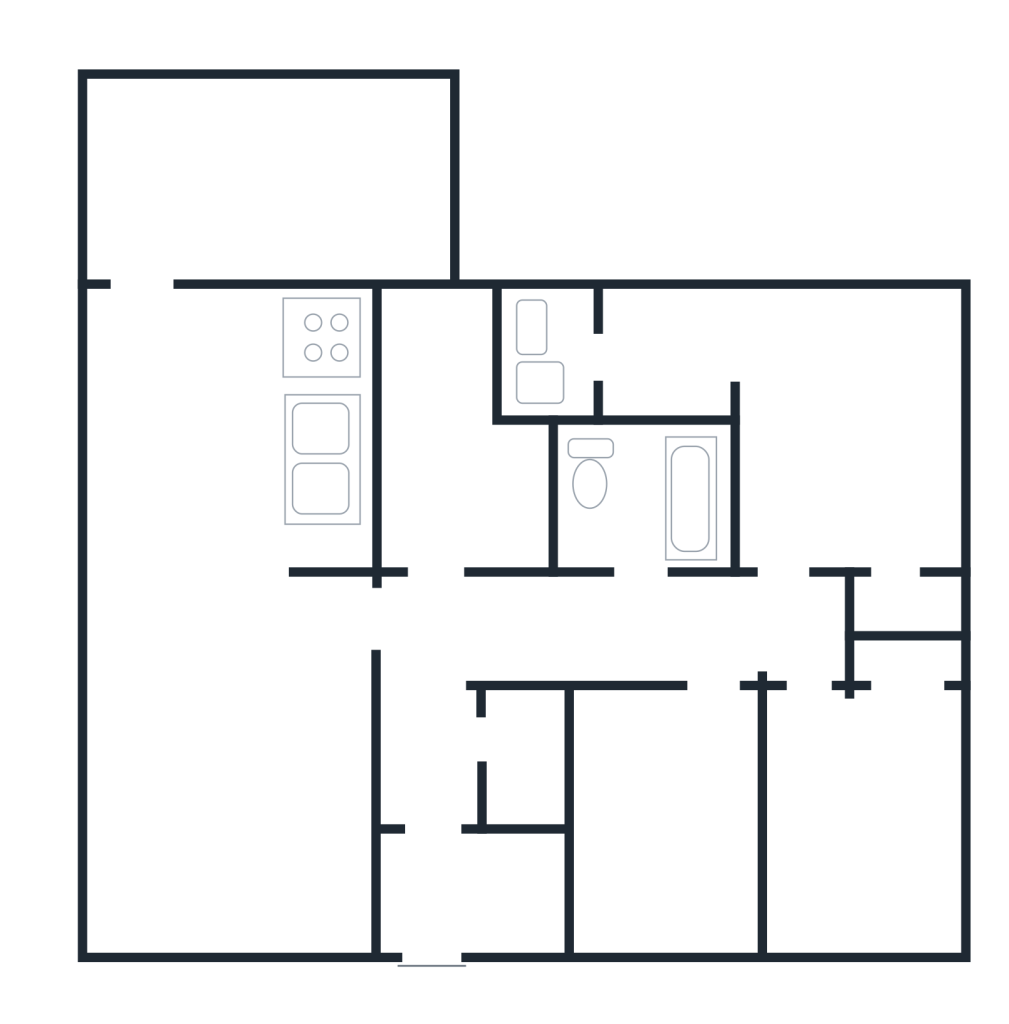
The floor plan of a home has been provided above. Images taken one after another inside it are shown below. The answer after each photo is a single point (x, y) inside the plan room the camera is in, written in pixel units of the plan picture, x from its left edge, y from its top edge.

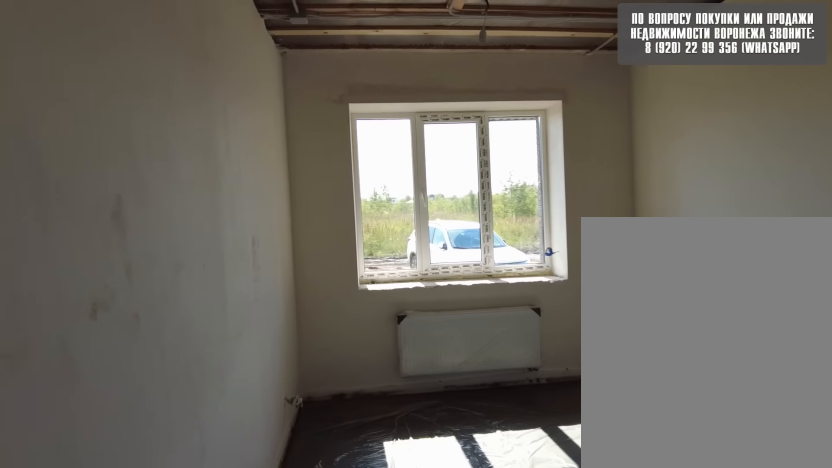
(702, 777)
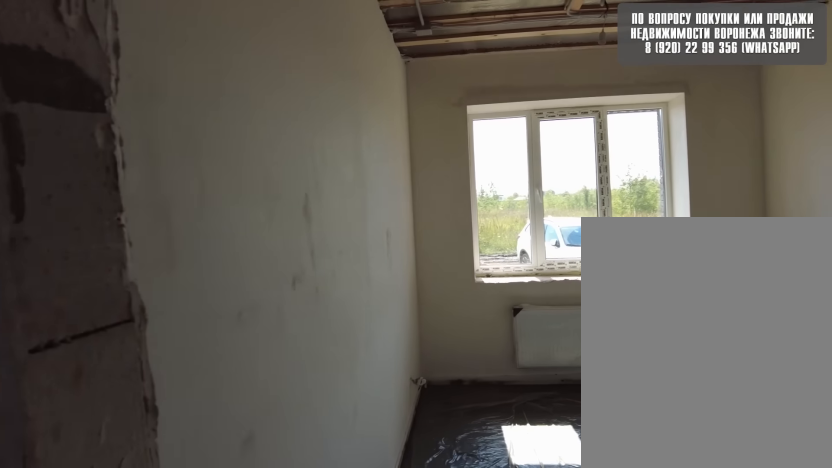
(705, 749)
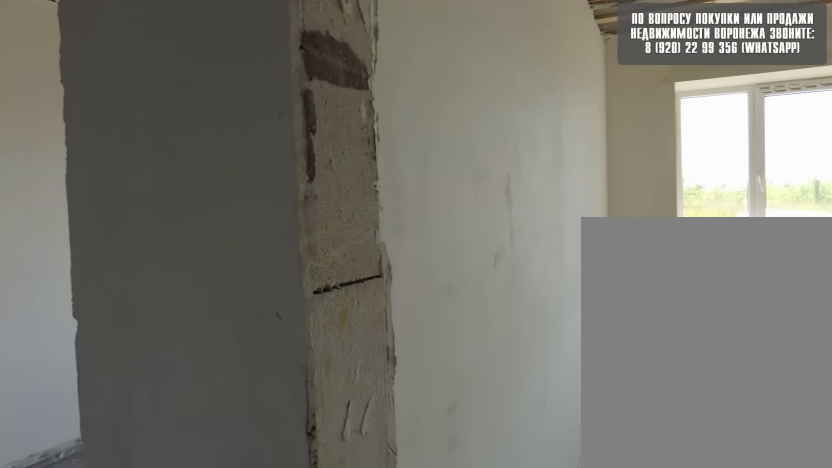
(719, 681)
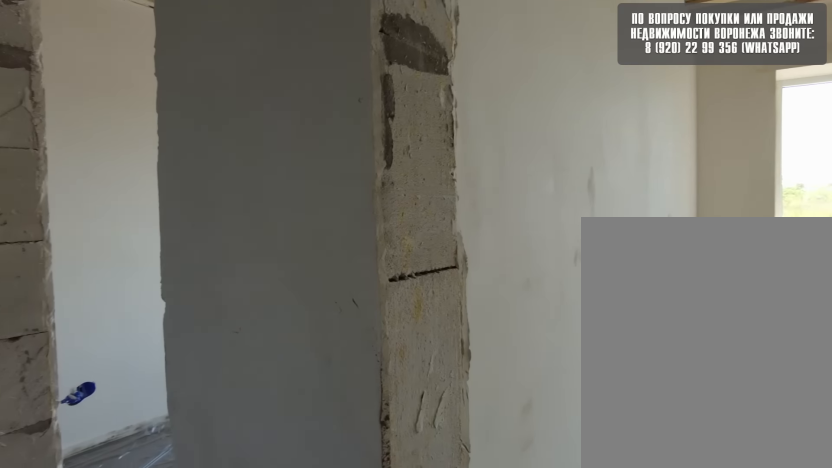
(730, 664)
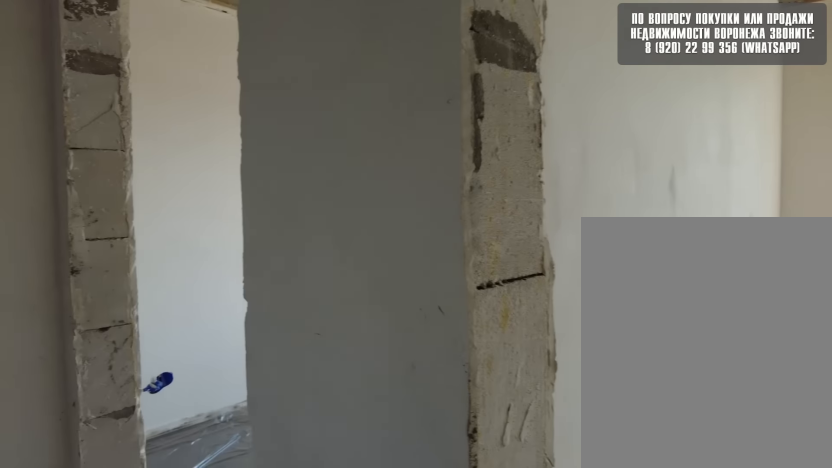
(741, 657)
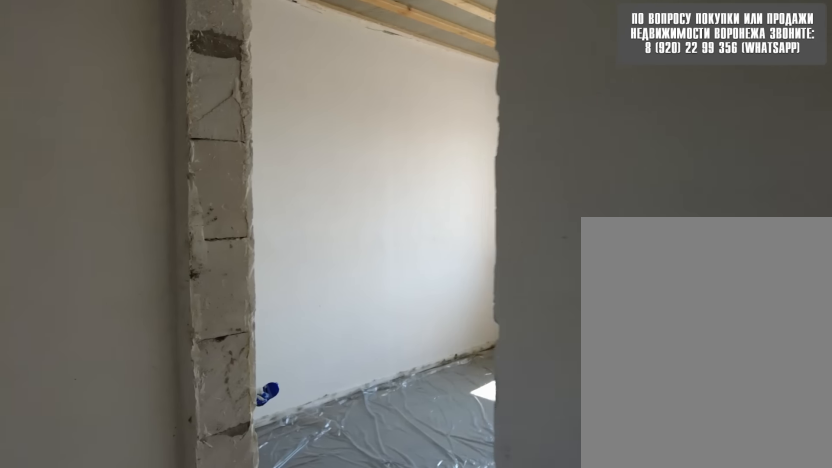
(771, 659)
